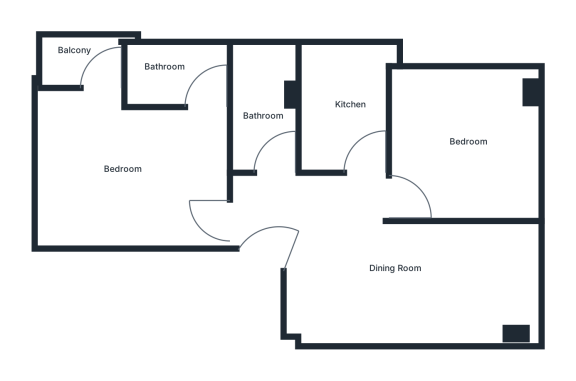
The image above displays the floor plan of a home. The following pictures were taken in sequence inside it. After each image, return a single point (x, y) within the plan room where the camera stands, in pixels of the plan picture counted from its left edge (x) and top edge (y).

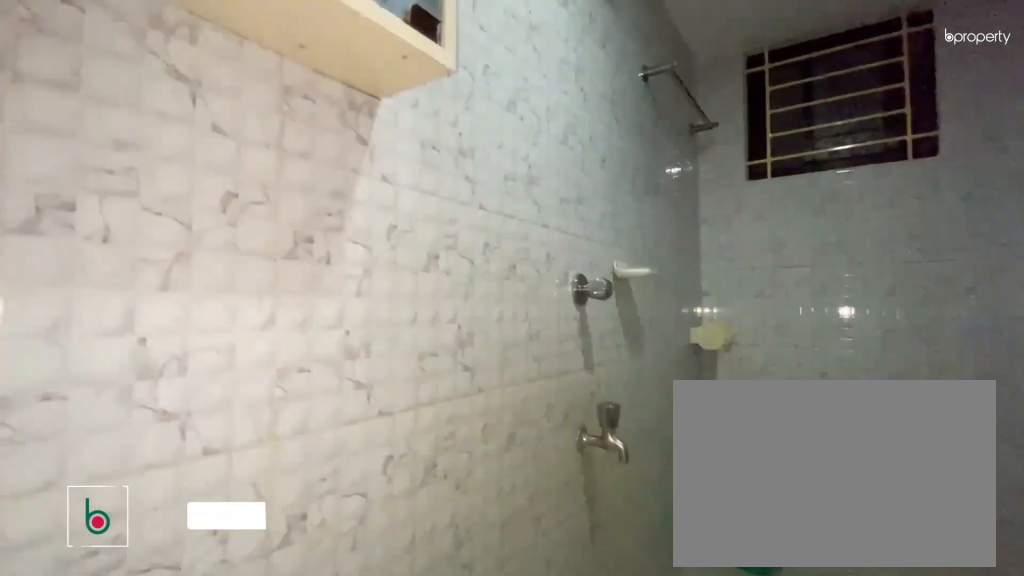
(268, 109)
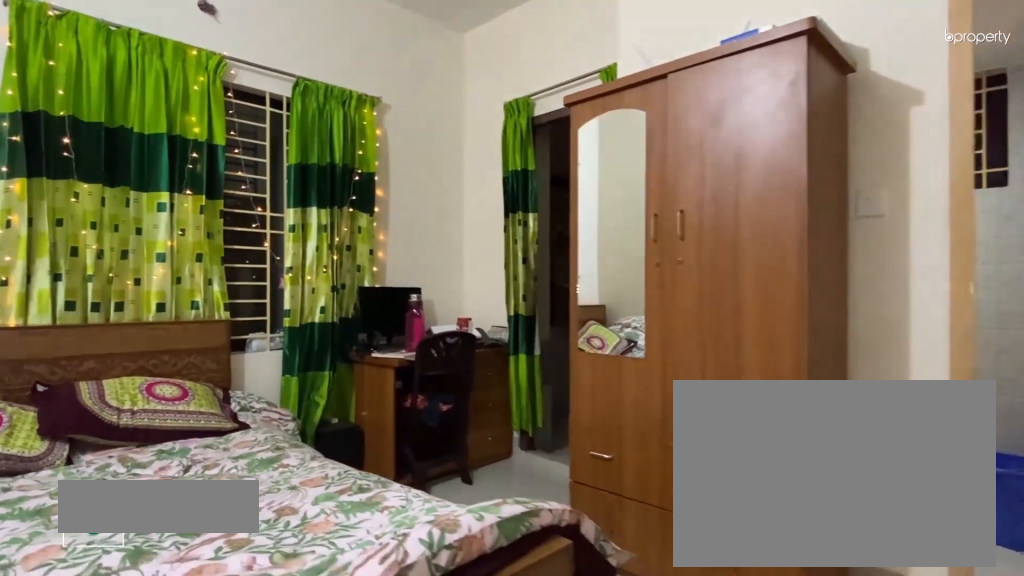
(130, 157)
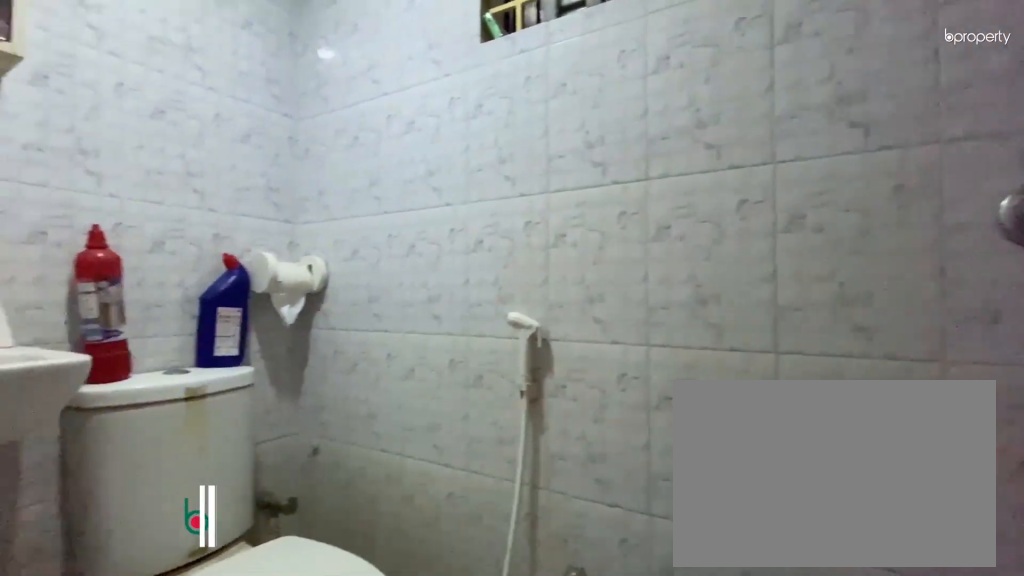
(186, 74)
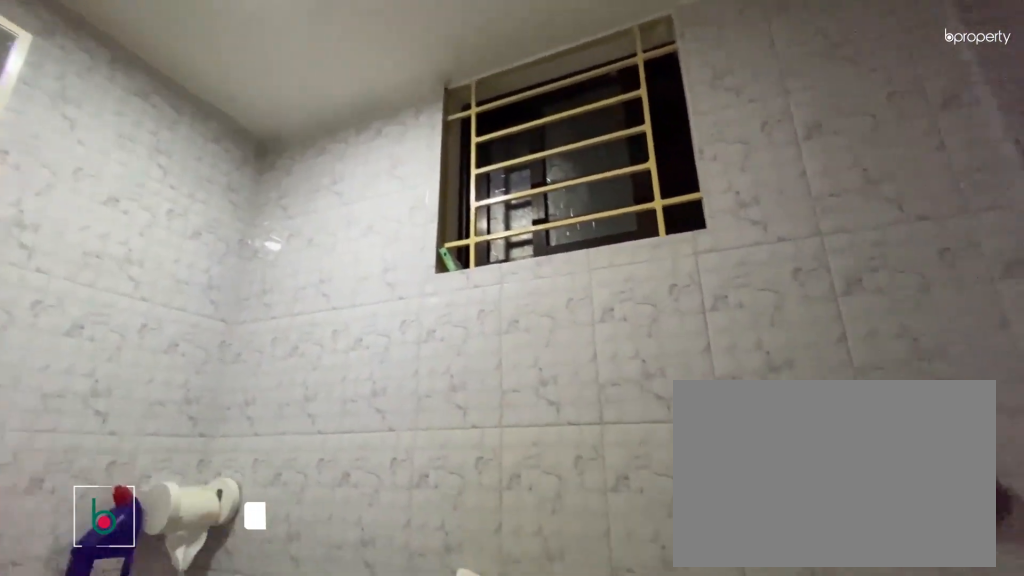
(186, 74)
